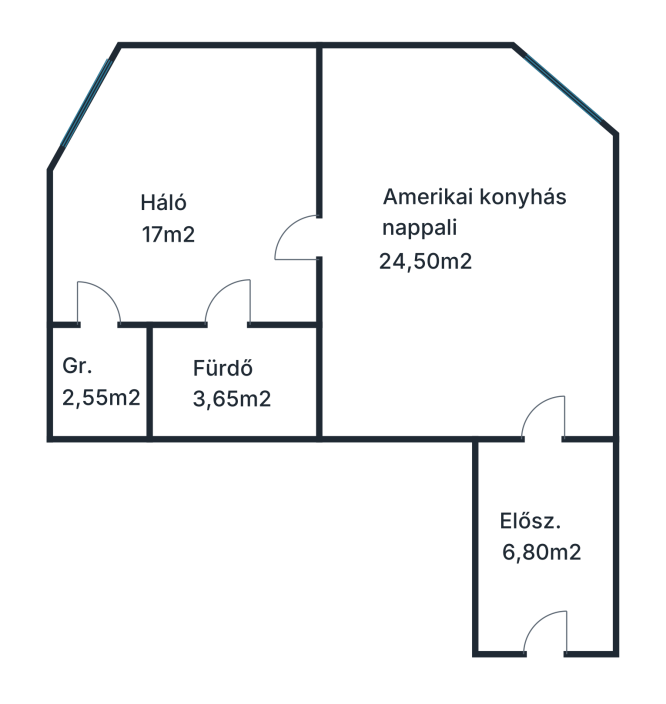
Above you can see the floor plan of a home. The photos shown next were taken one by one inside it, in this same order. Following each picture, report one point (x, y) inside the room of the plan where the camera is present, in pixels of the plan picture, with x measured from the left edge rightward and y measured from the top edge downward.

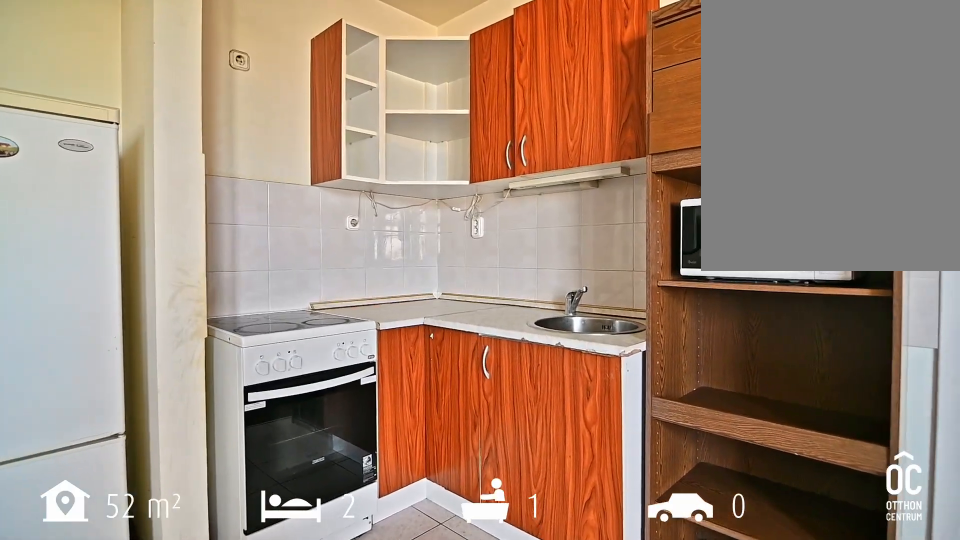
(458, 263)
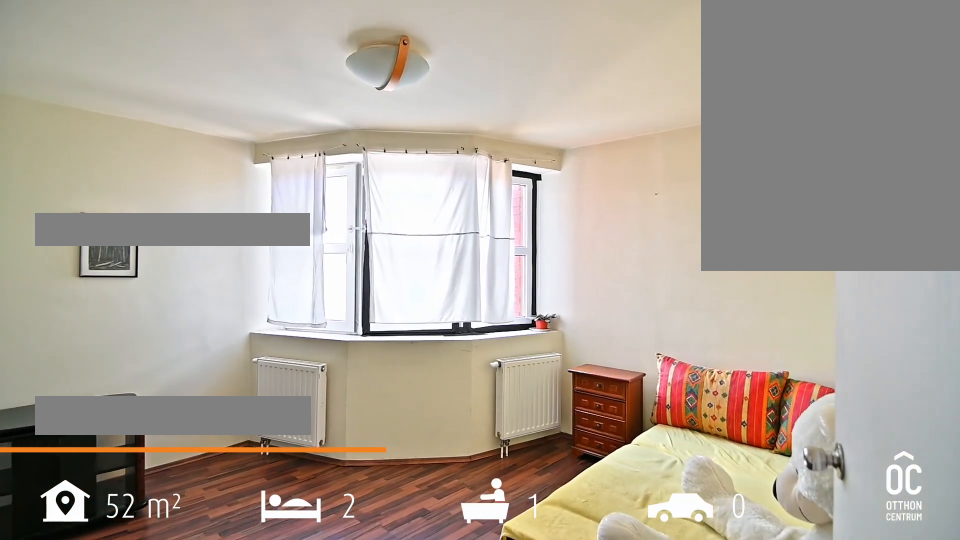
(194, 197)
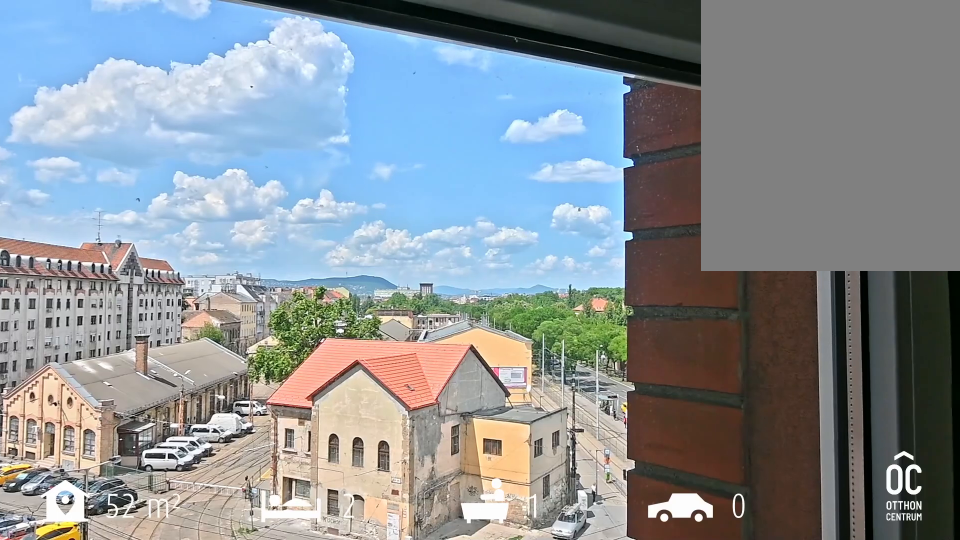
(194, 197)
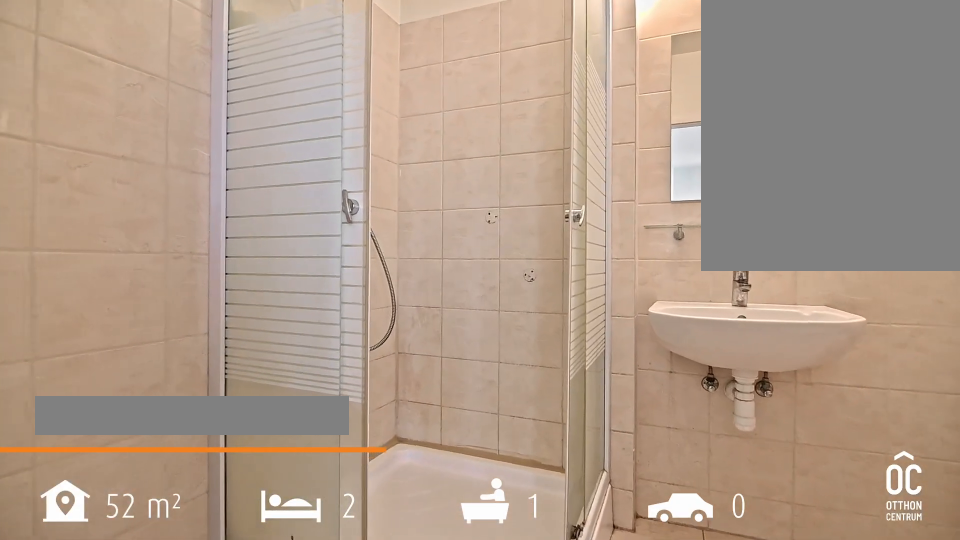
(233, 384)
